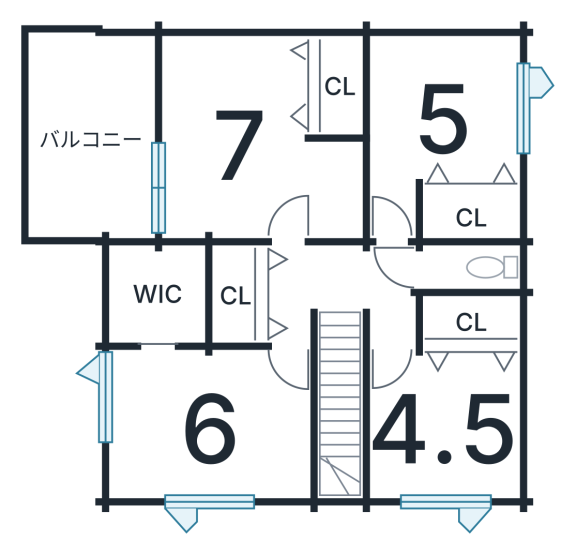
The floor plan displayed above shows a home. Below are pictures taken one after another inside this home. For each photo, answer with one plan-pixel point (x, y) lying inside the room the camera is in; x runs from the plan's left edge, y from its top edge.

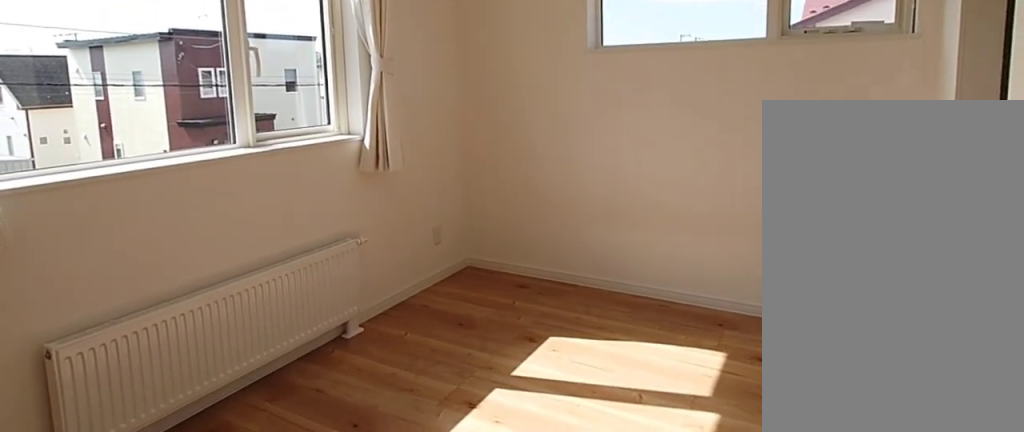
(207, 419)
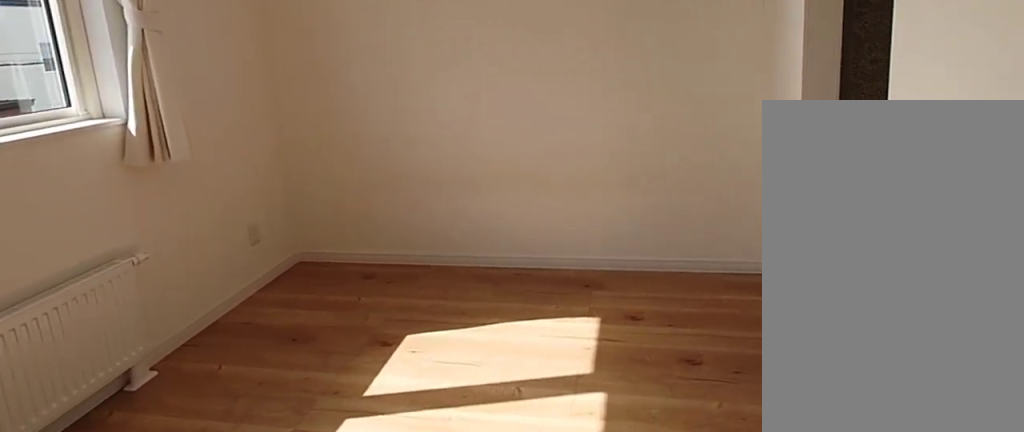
(207, 419)
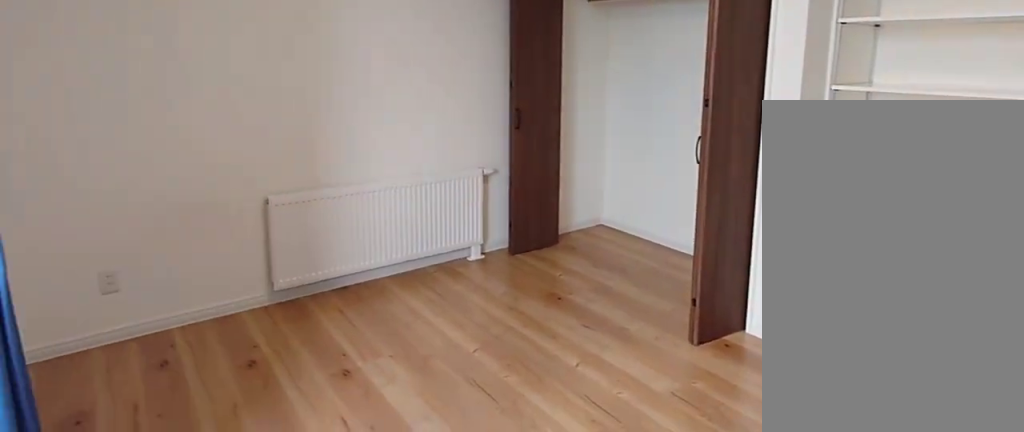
(240, 144)
